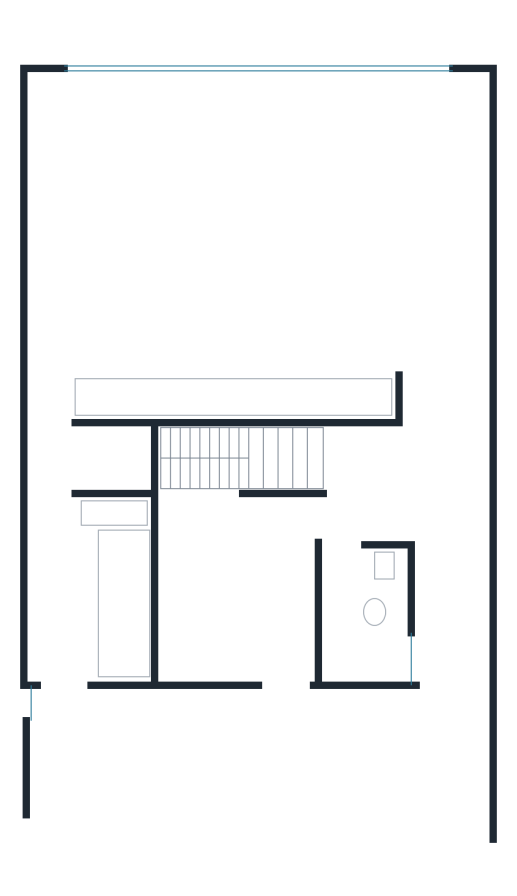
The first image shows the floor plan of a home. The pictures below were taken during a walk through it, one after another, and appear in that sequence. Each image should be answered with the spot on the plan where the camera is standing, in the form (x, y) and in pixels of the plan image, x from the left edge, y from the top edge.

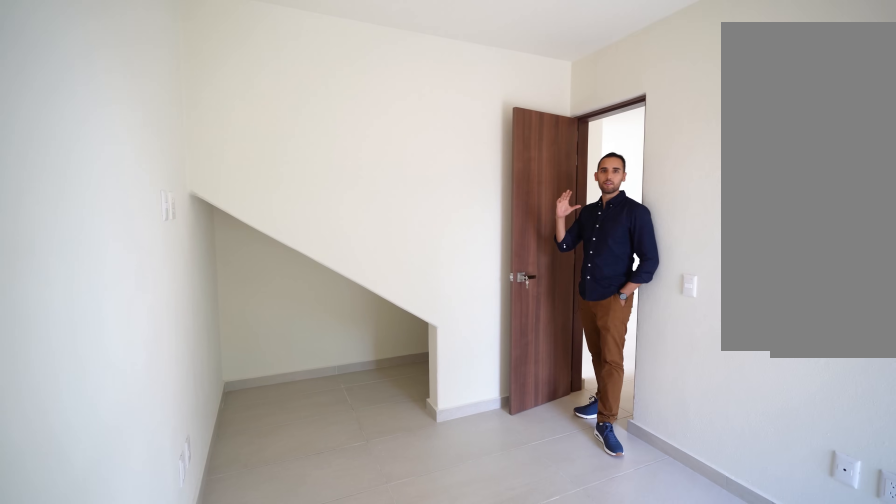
(200, 658)
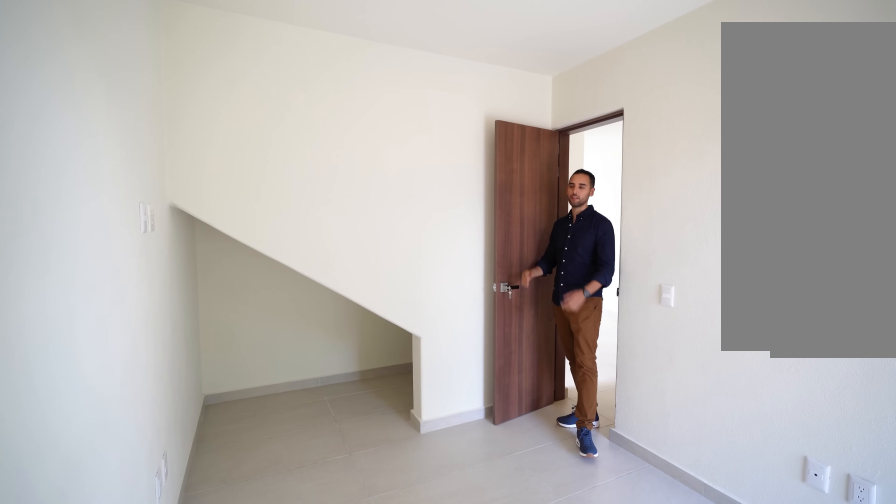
(200, 658)
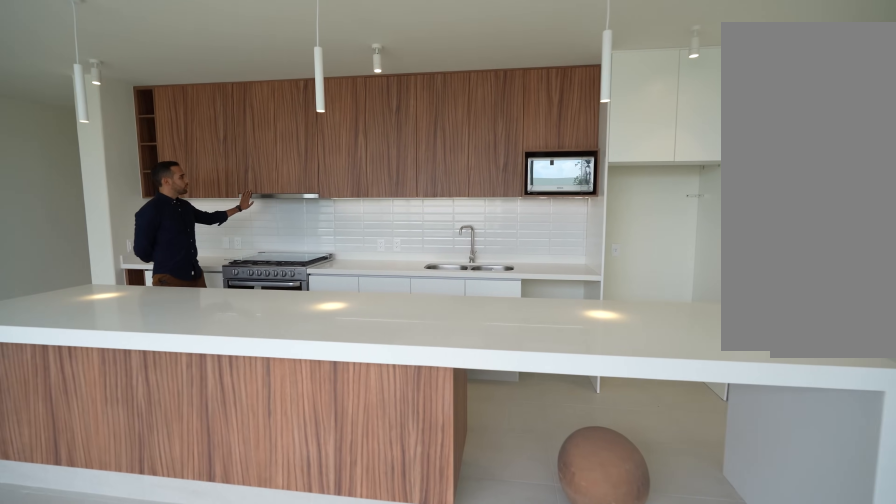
(202, 173)
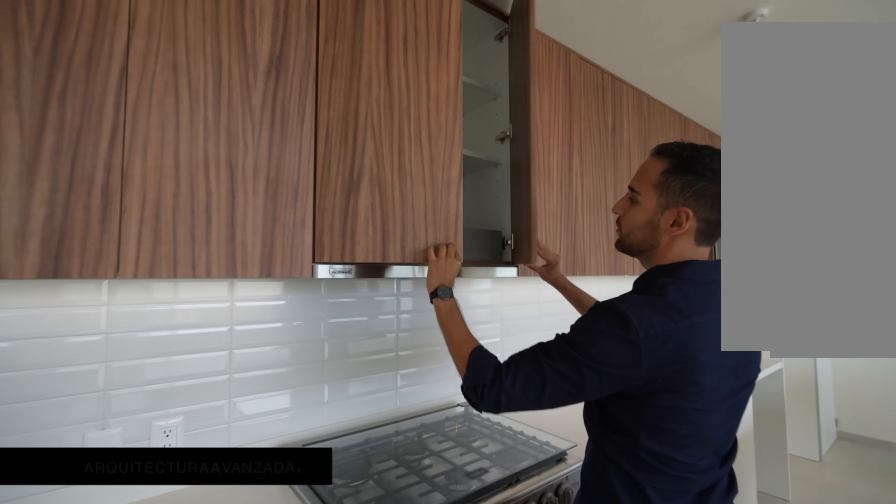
(329, 339)
